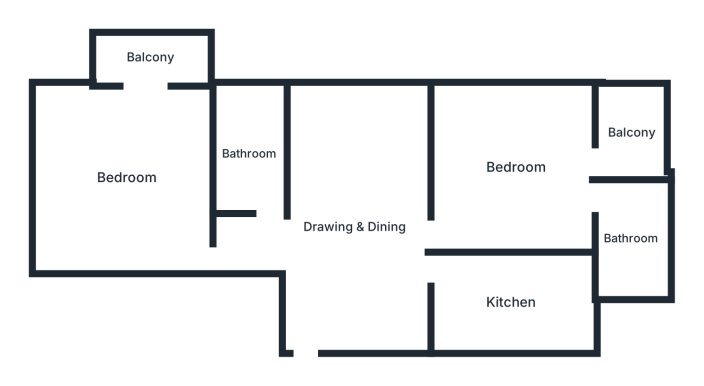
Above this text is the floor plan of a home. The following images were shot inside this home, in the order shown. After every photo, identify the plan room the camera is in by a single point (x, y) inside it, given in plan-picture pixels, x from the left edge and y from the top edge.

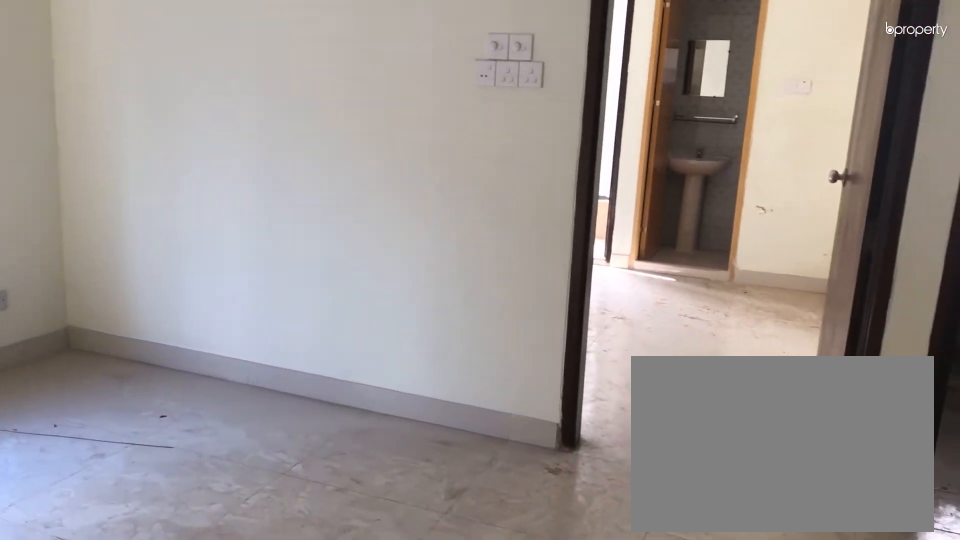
(358, 230)
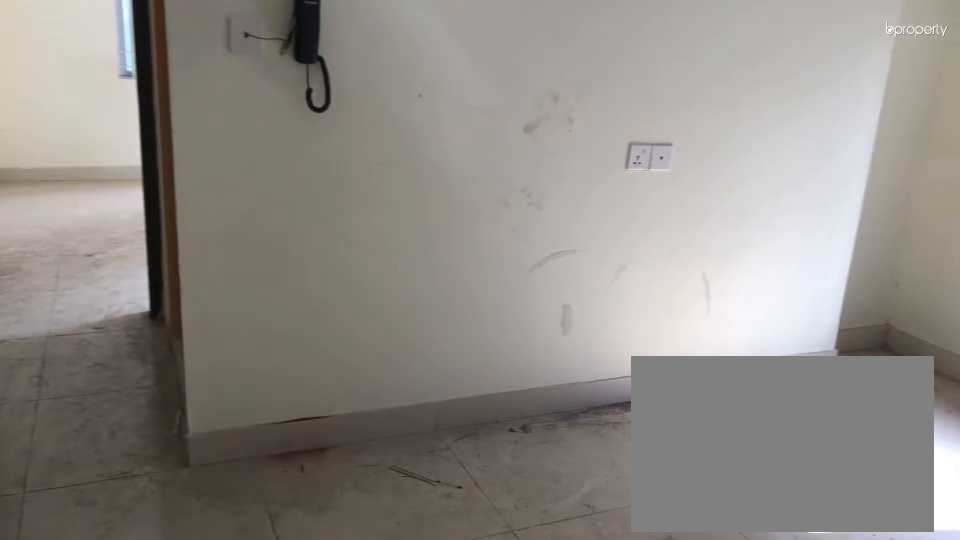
(358, 230)
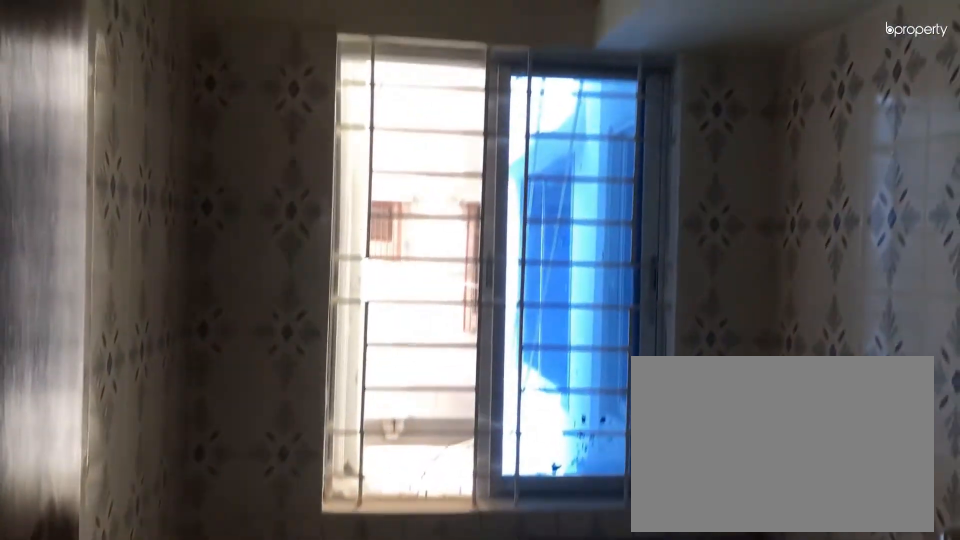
(510, 303)
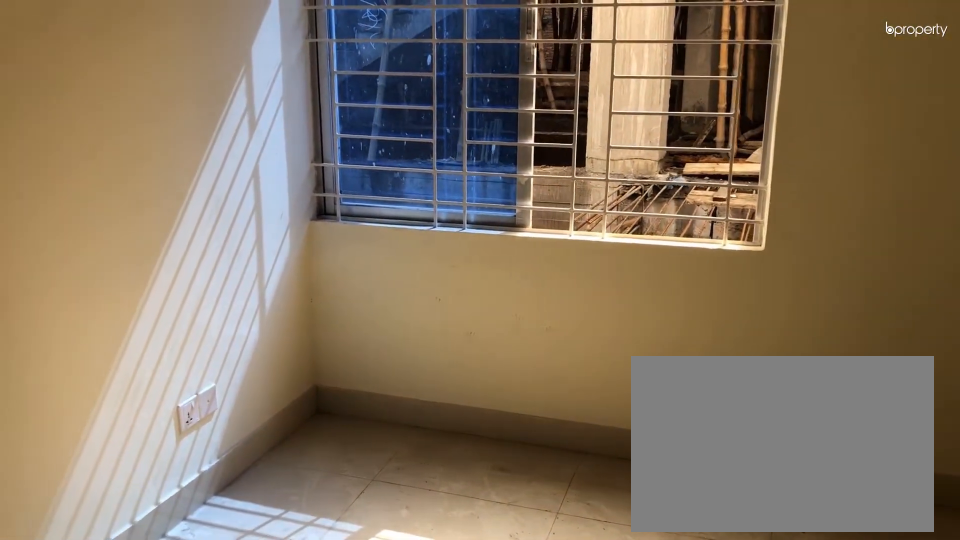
(514, 166)
